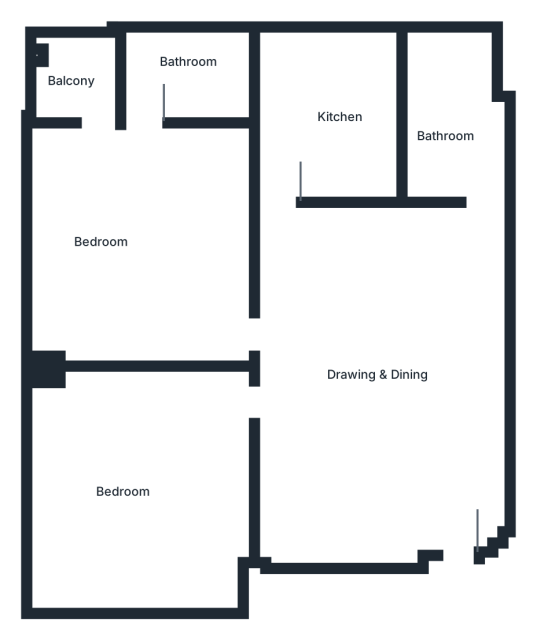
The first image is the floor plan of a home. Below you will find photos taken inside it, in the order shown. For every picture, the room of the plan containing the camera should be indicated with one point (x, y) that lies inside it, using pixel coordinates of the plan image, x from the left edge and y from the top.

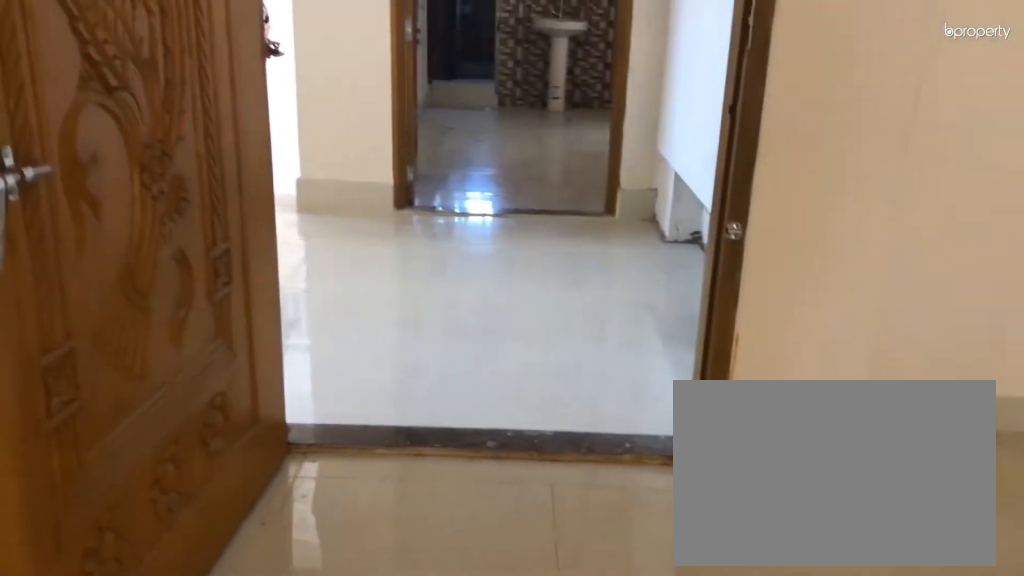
(394, 356)
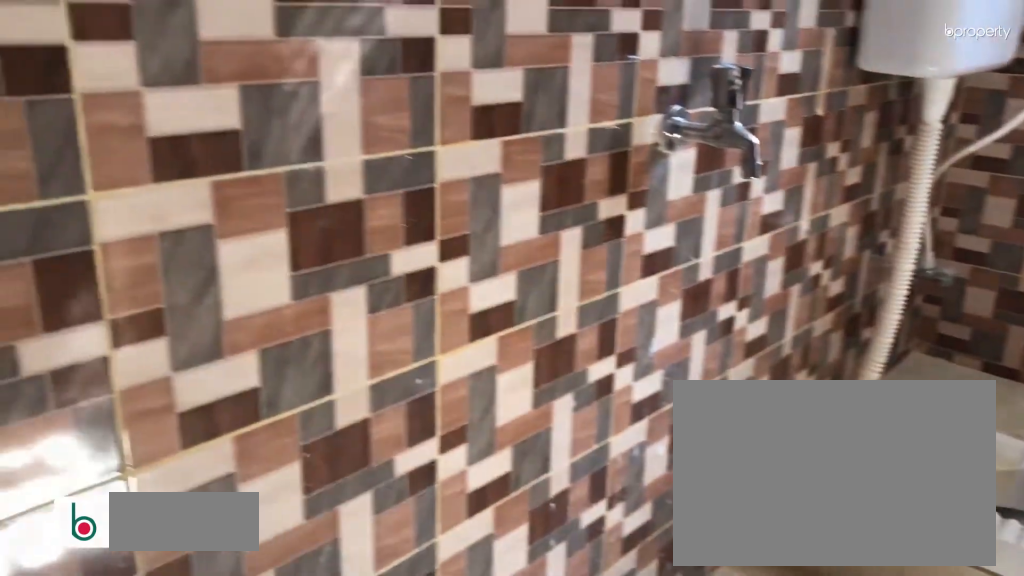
(460, 145)
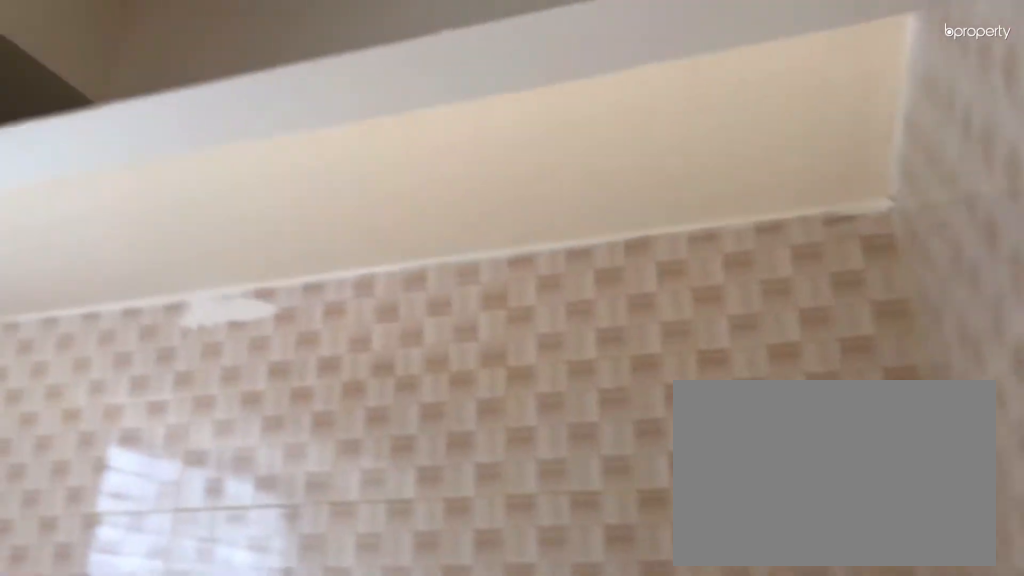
(329, 122)
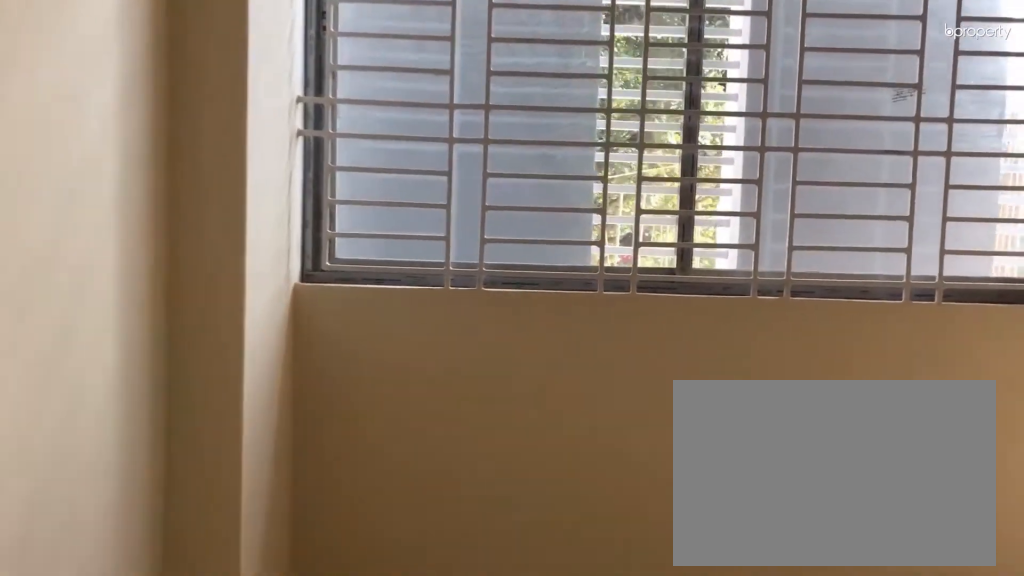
(145, 212)
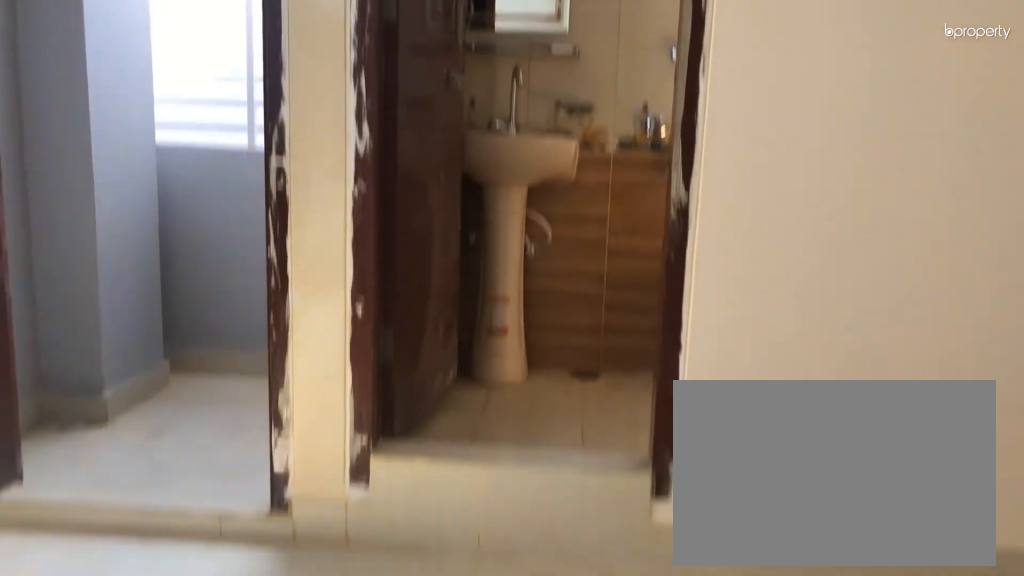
(148, 221)
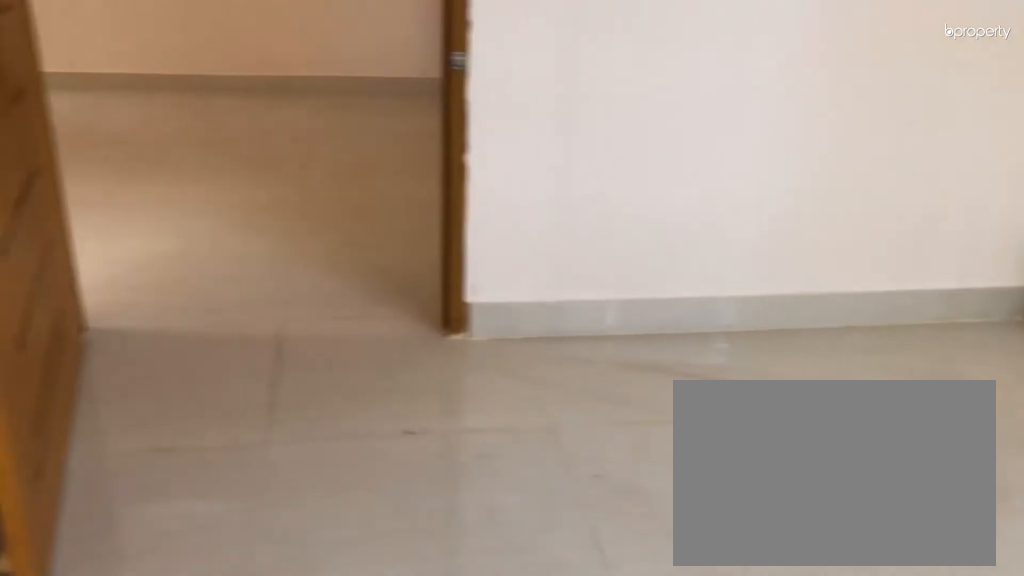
(141, 481)
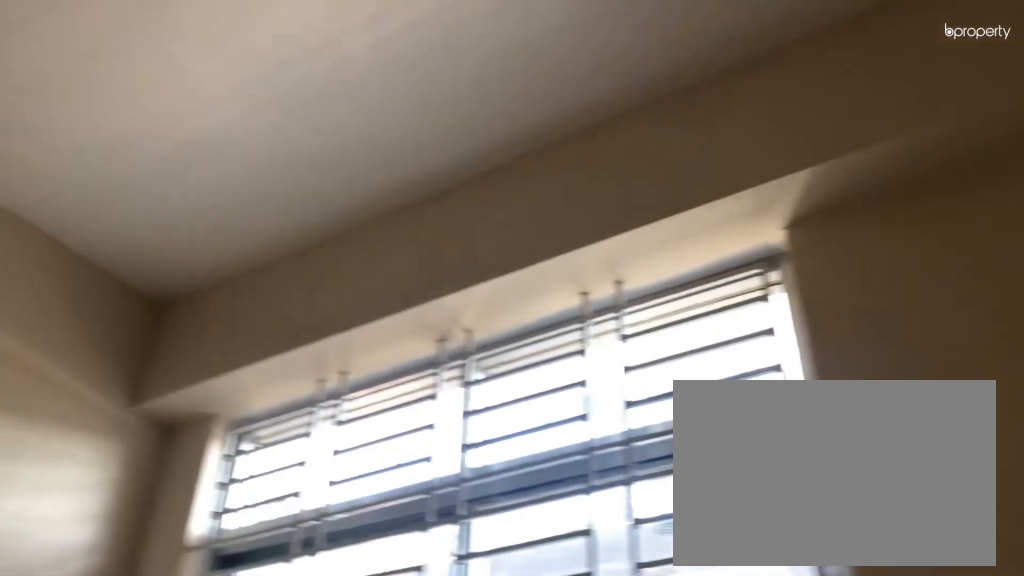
(141, 481)
